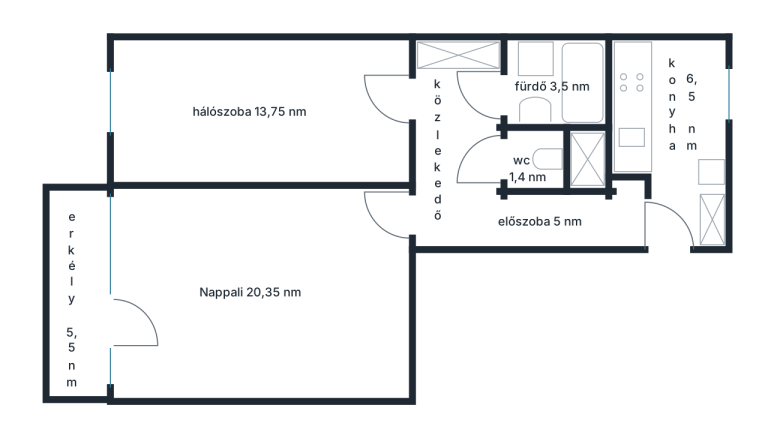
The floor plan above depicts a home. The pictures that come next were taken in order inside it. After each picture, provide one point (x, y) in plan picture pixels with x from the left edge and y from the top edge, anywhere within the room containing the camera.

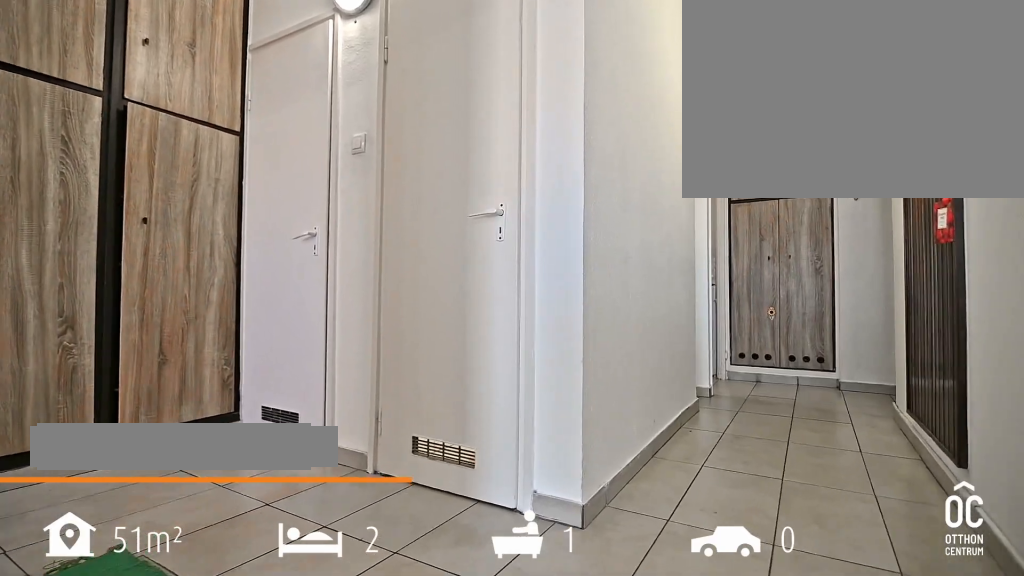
(454, 210)
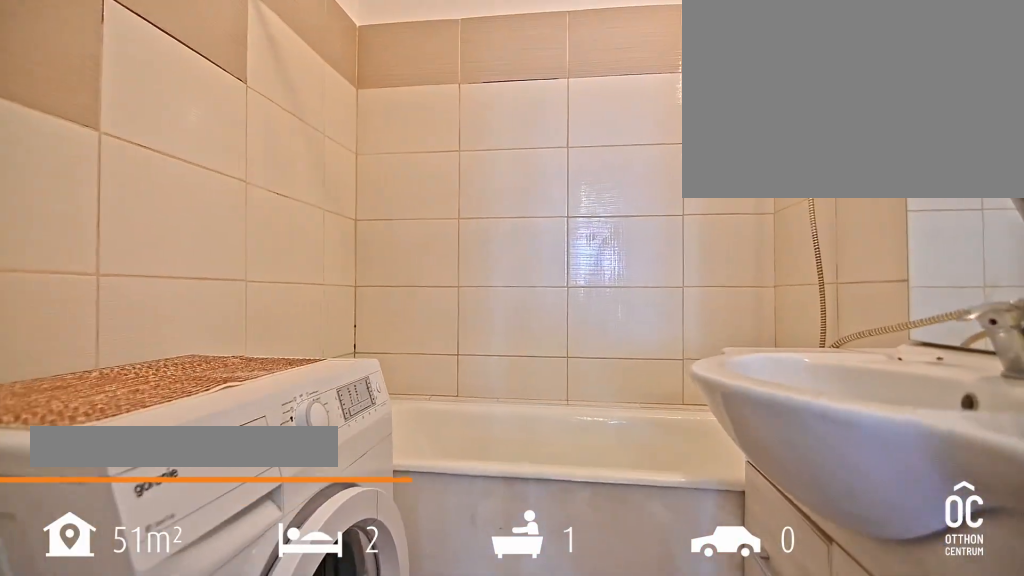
(552, 81)
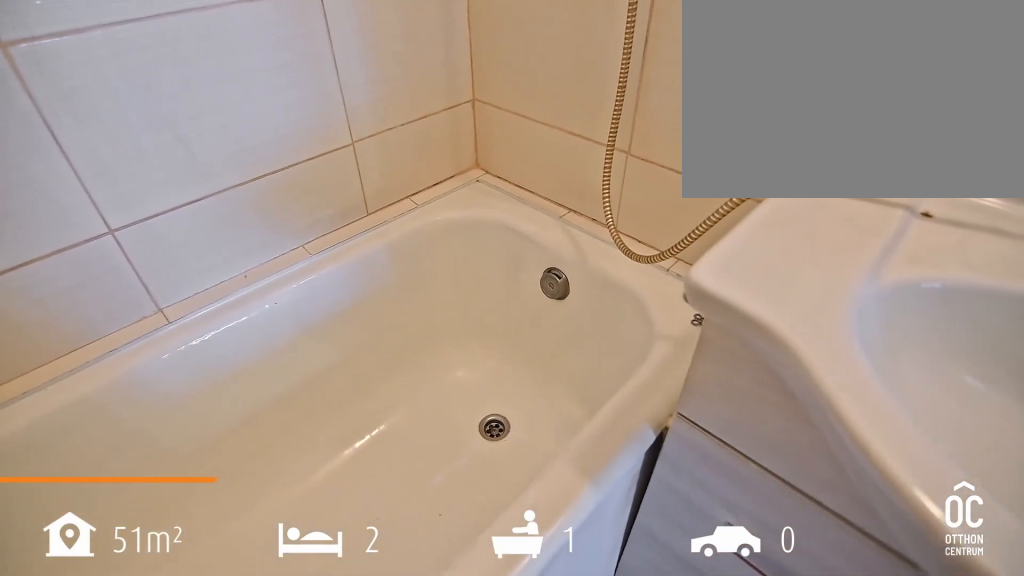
(551, 81)
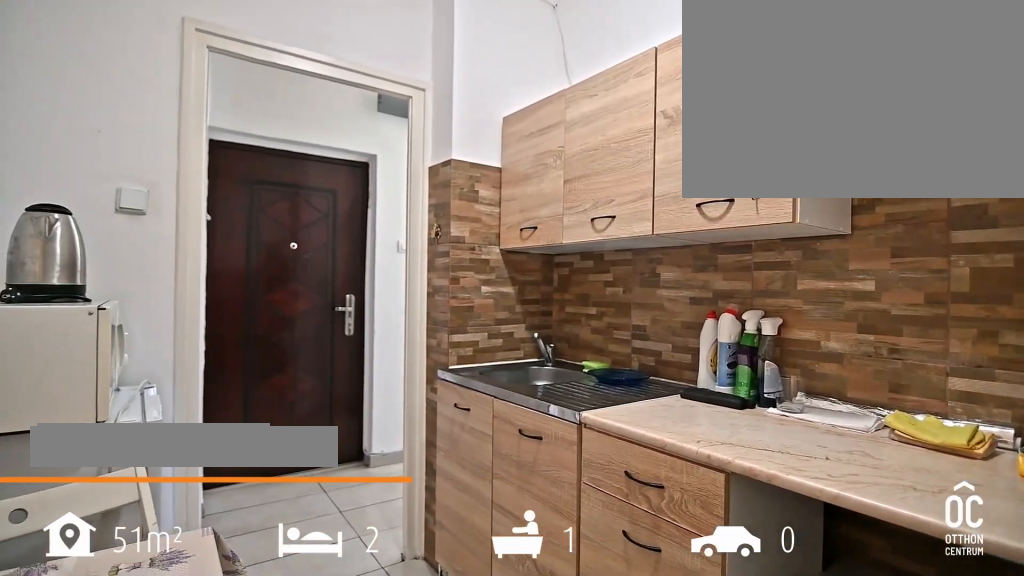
(678, 108)
